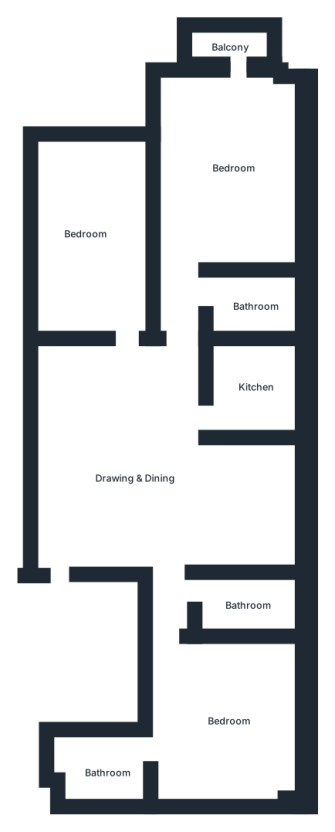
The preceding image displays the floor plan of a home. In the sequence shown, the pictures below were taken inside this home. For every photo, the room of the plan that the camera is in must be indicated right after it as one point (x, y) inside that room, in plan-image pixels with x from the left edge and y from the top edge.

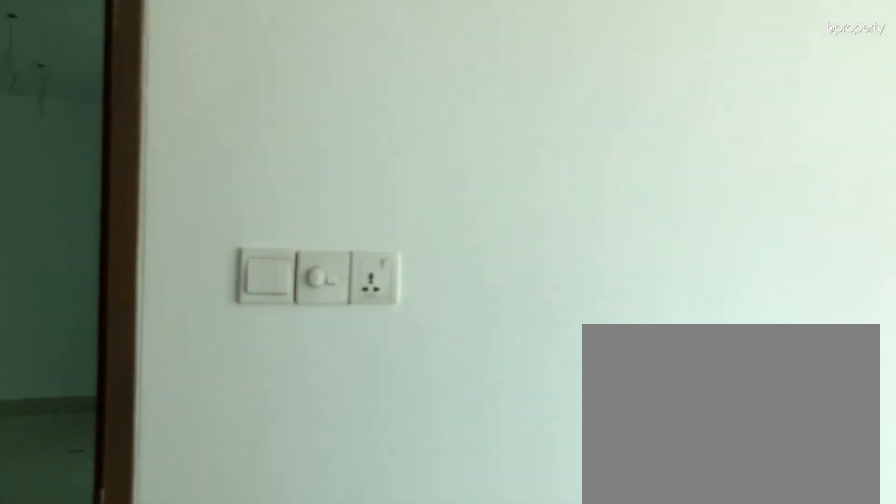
(223, 719)
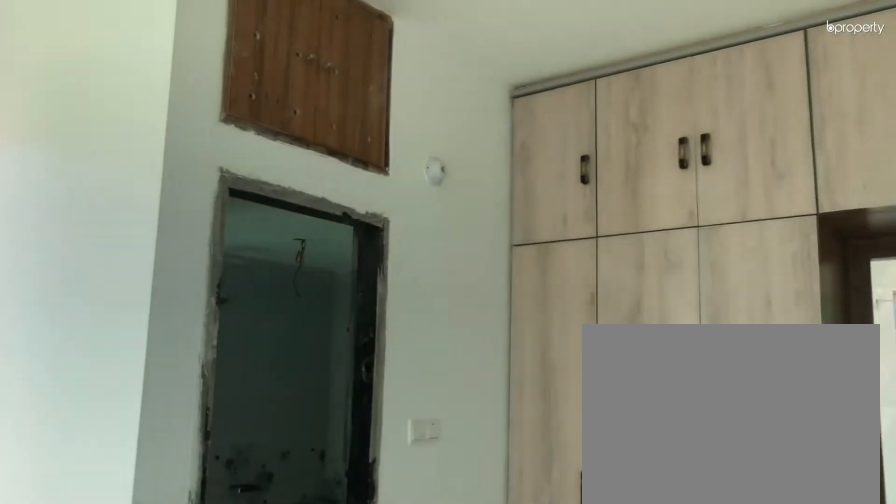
(223, 719)
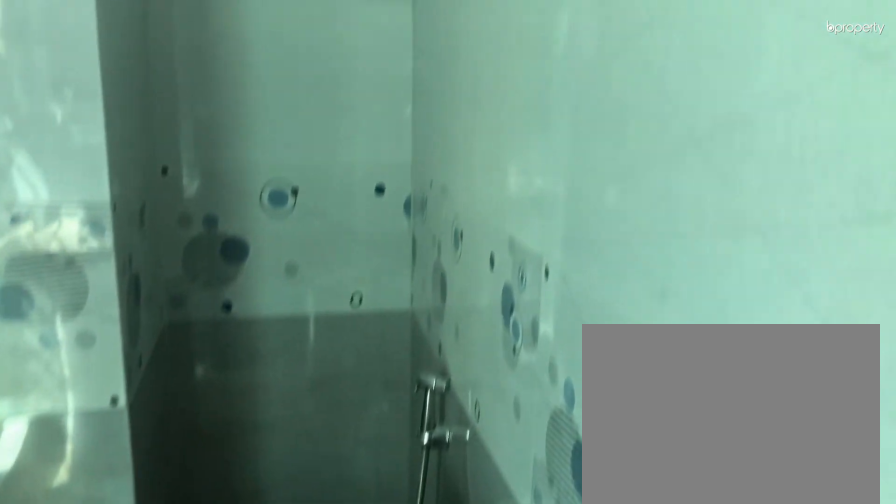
(99, 758)
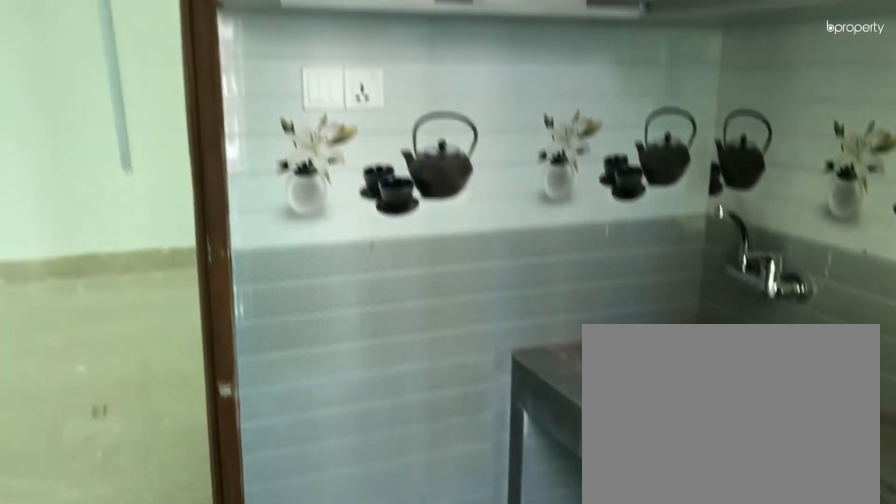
(256, 378)
